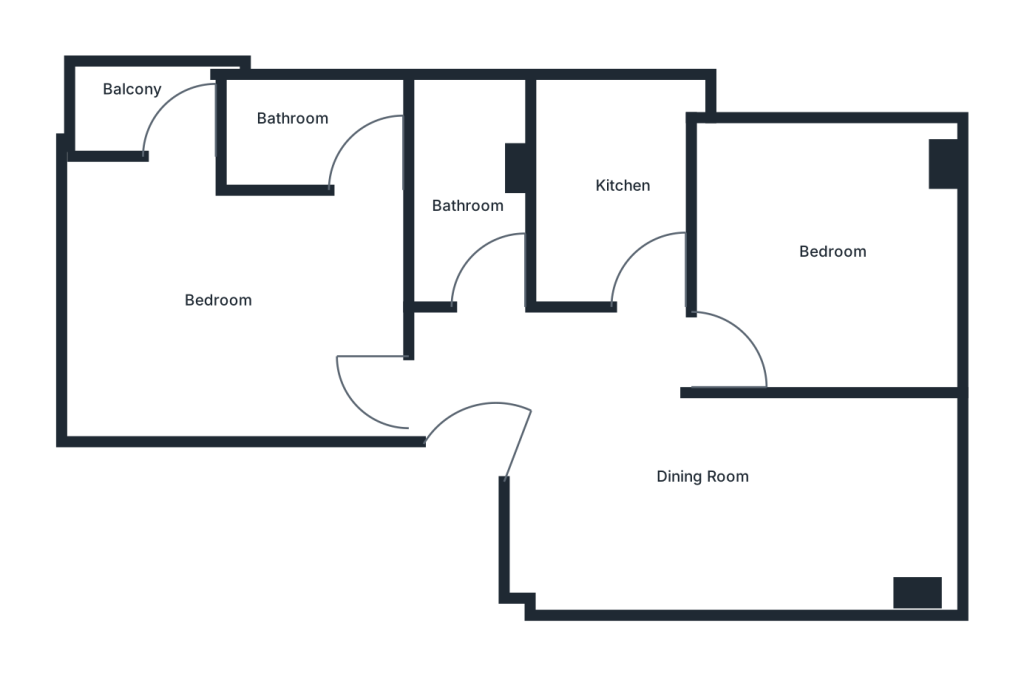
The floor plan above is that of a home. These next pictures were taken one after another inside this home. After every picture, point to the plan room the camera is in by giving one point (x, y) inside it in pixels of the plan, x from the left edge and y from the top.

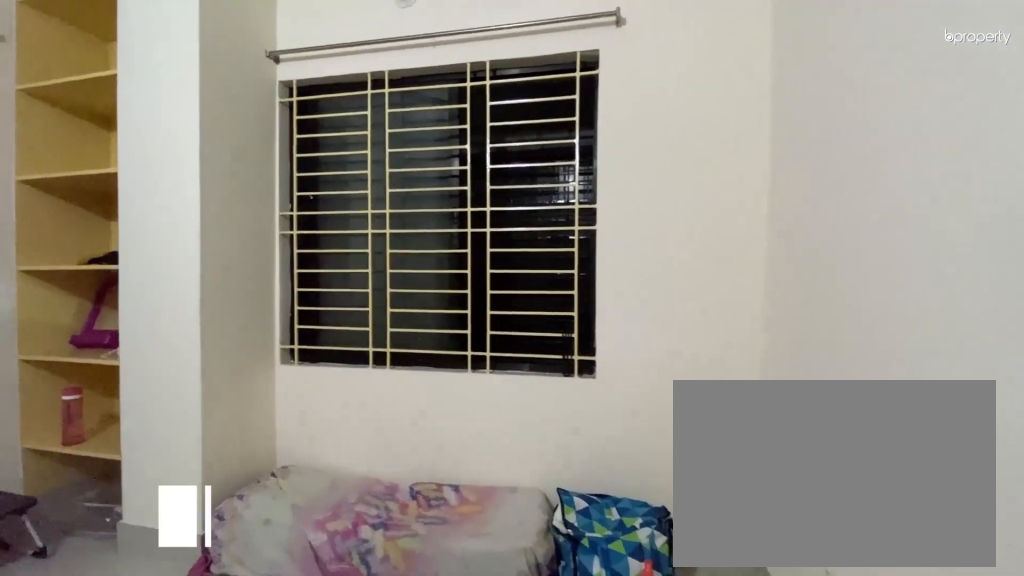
(827, 253)
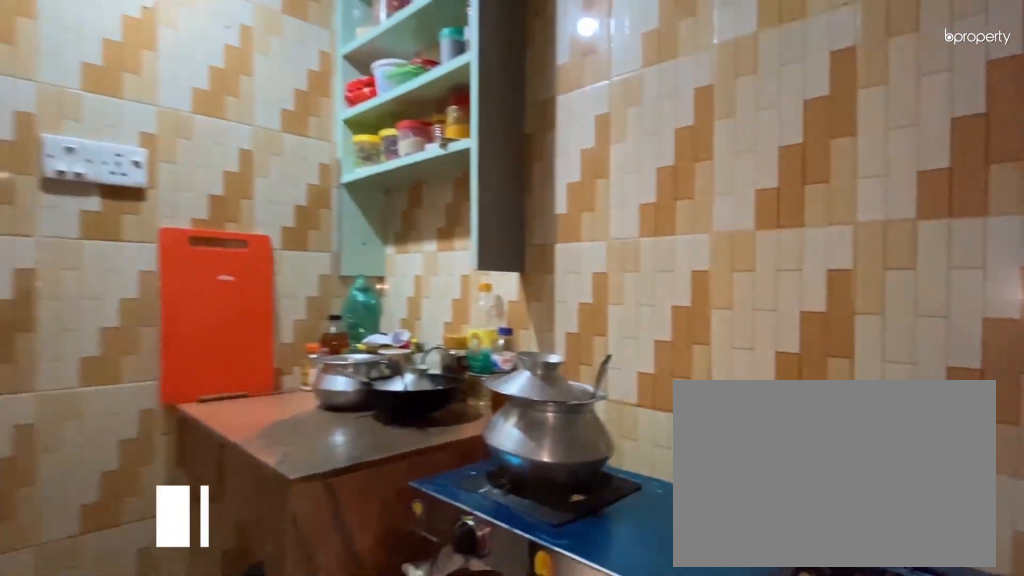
(618, 206)
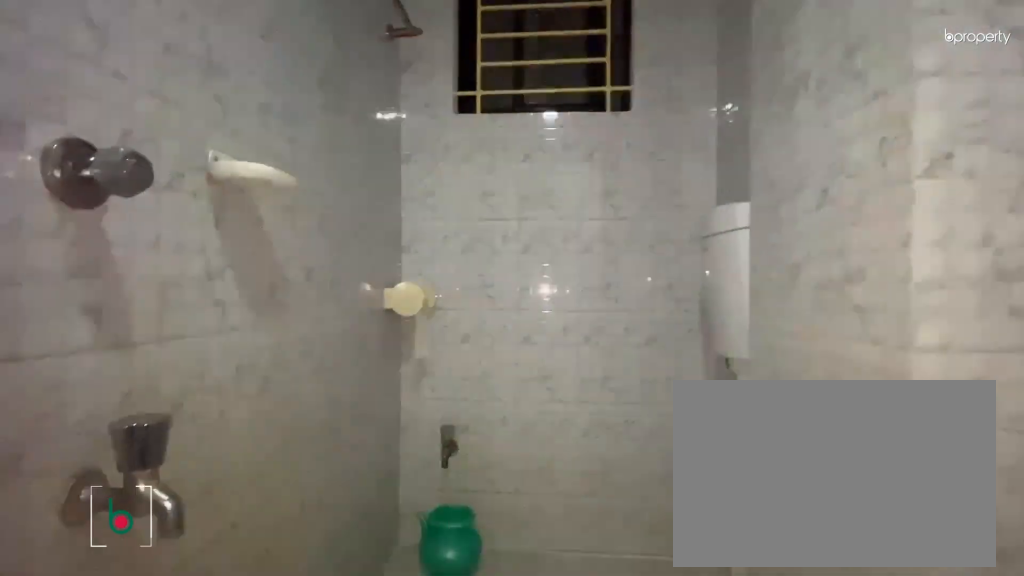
(477, 194)
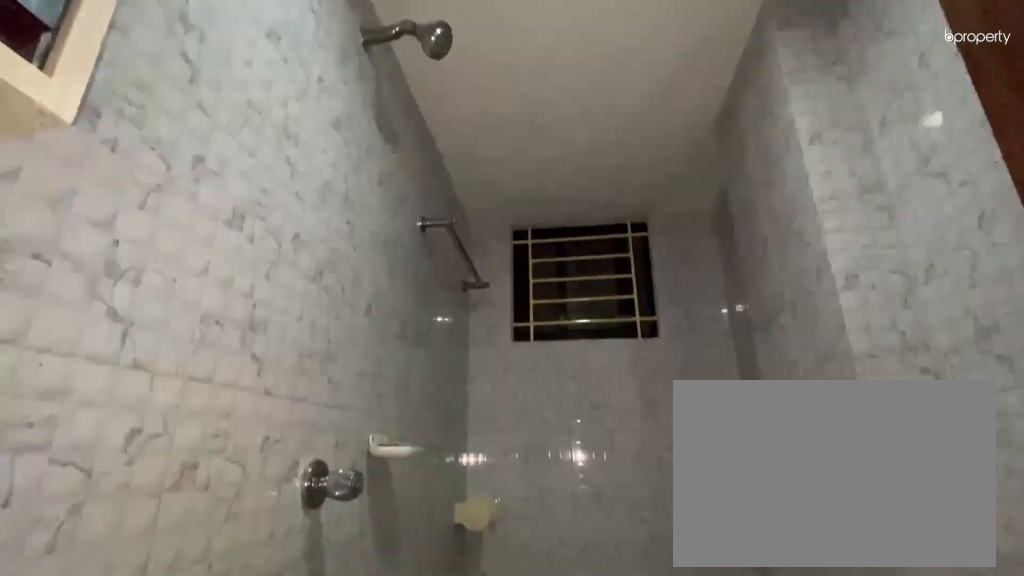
(486, 205)
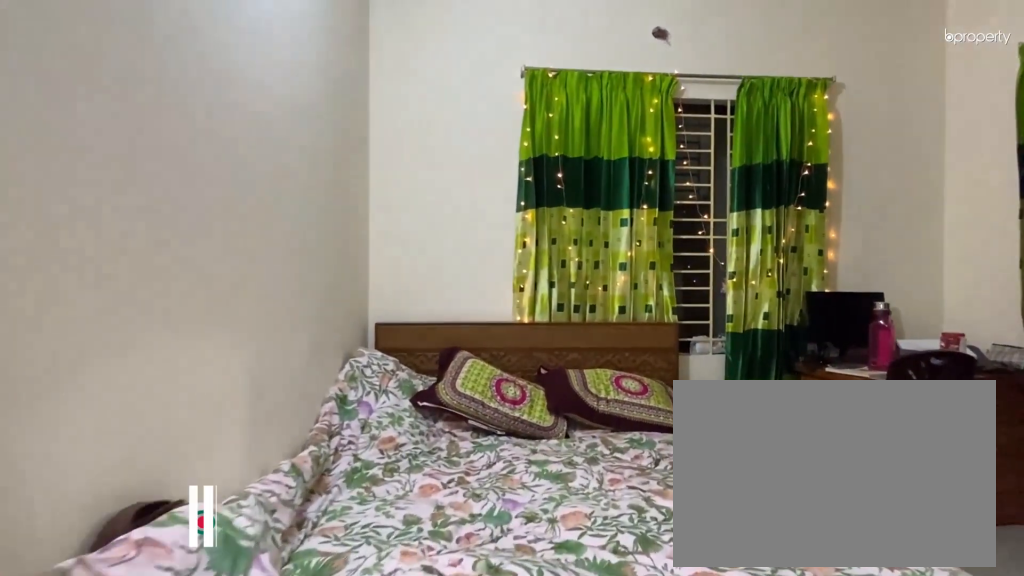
(232, 280)
